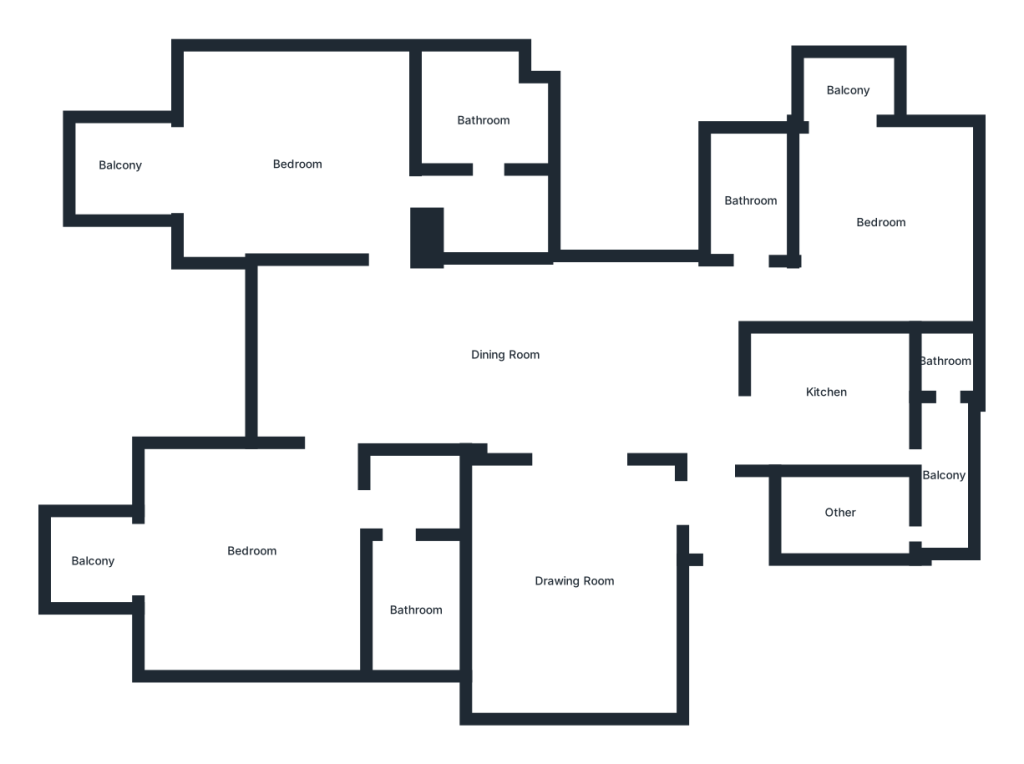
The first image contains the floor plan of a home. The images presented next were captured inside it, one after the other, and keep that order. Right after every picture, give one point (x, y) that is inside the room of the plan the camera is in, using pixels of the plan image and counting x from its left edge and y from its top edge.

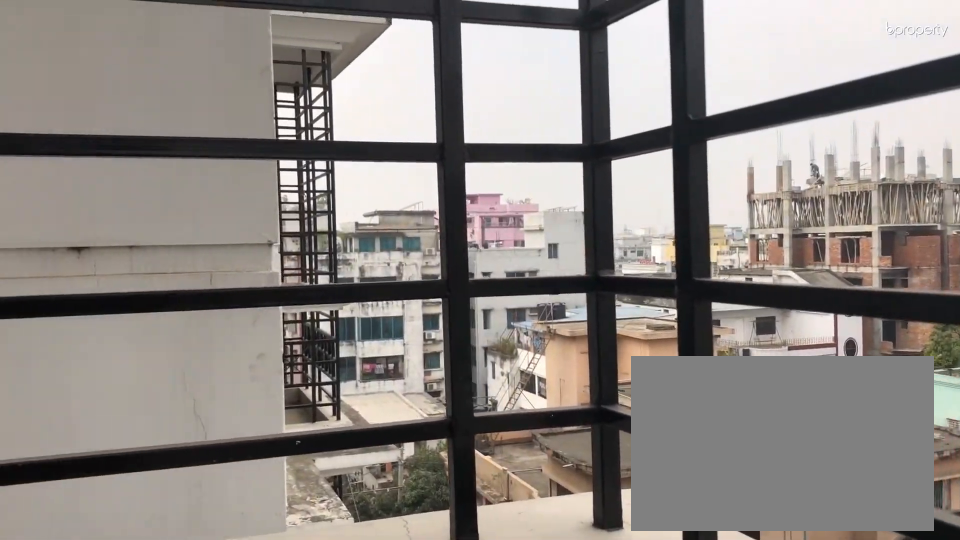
(123, 165)
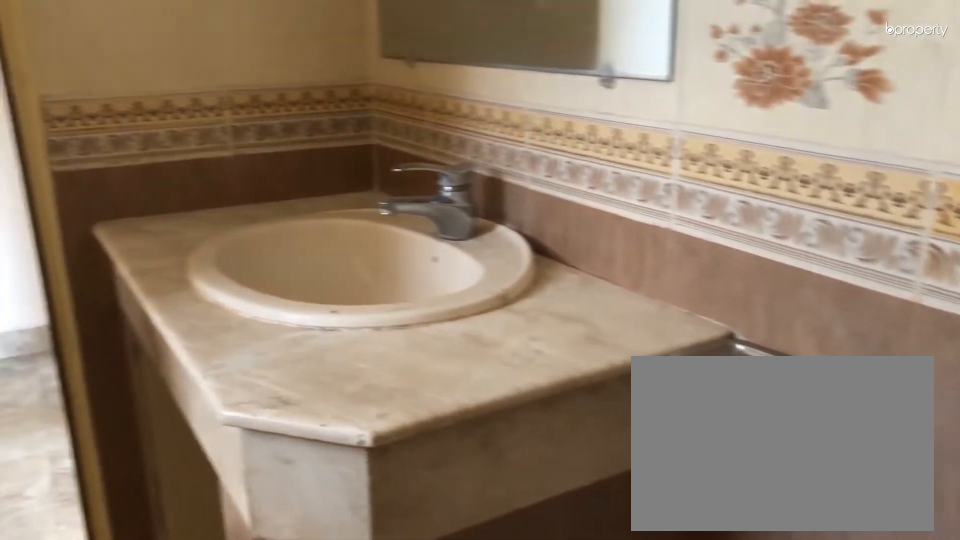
(481, 120)
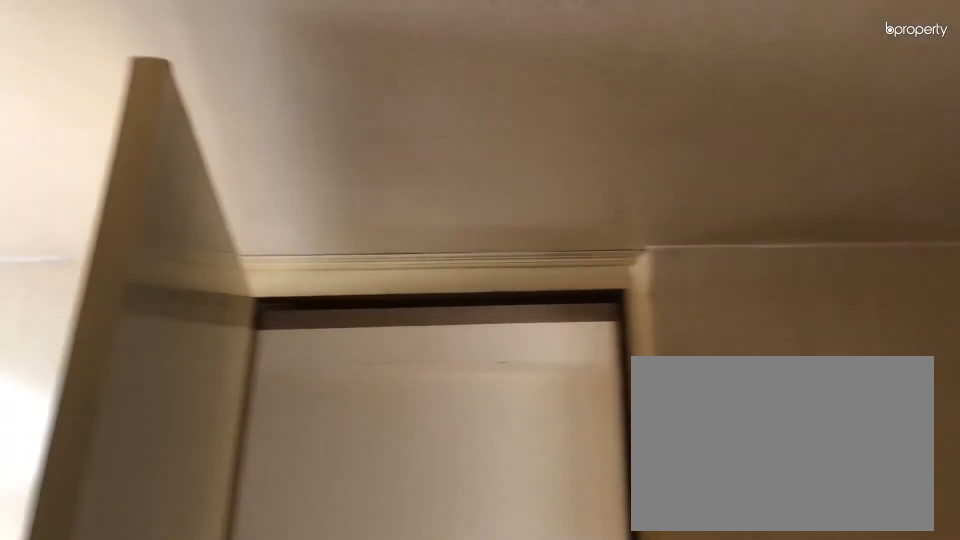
(481, 120)
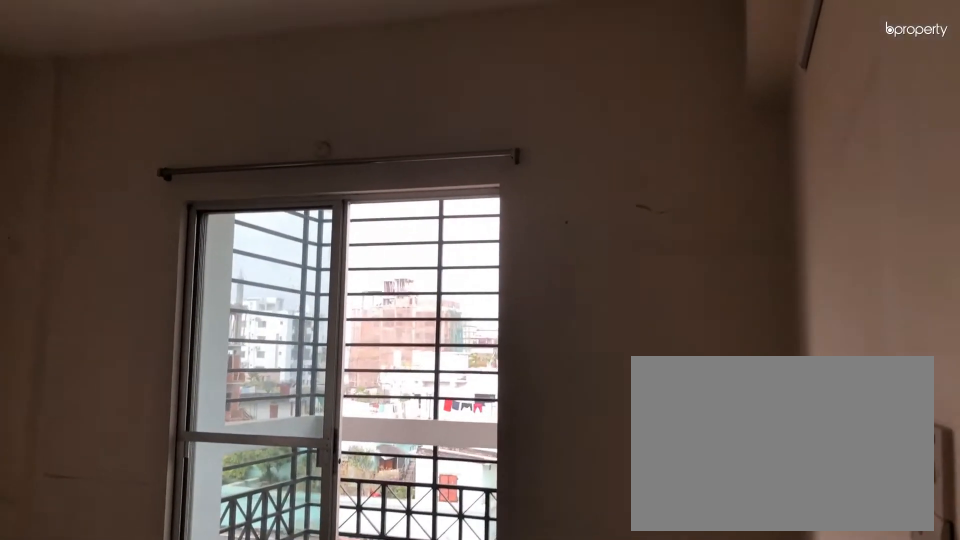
(251, 549)
